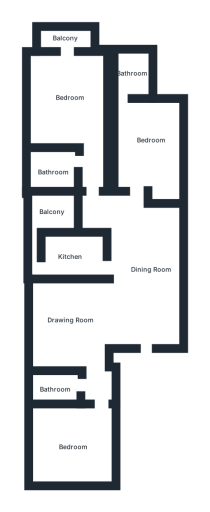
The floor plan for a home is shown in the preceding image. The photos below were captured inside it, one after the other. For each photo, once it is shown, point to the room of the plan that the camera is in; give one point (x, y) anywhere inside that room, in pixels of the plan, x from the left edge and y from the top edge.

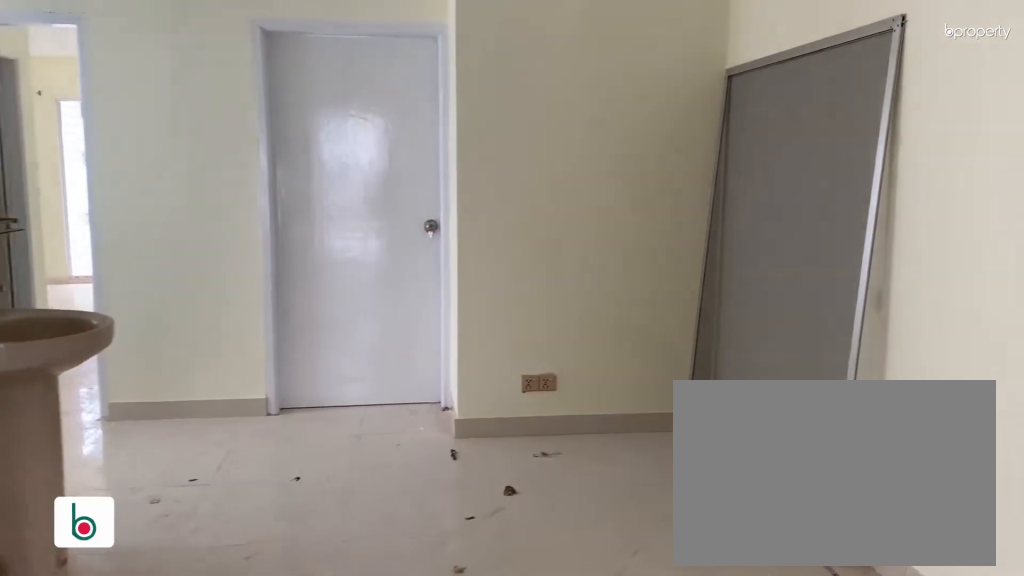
(143, 262)
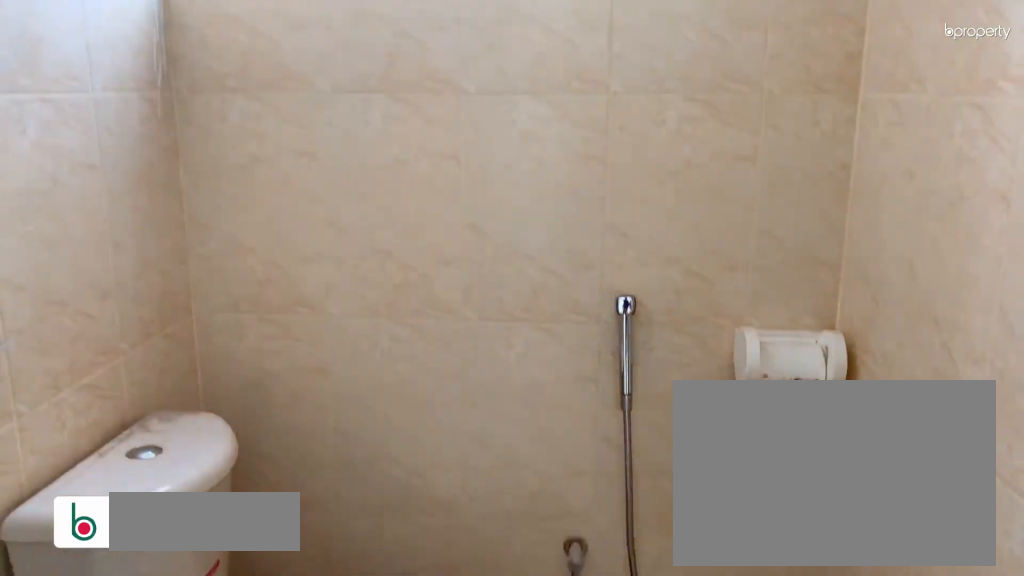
(58, 385)
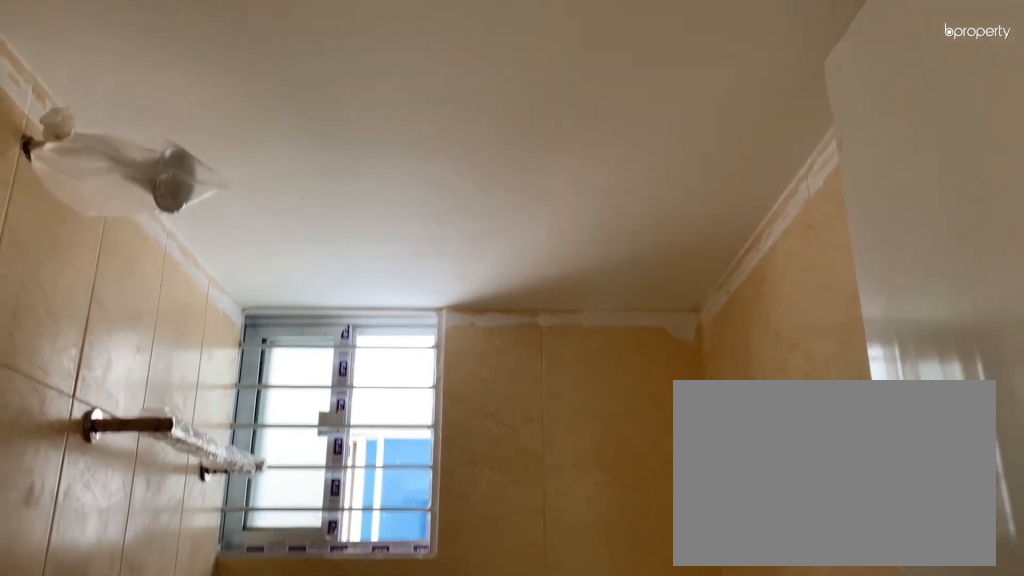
(58, 385)
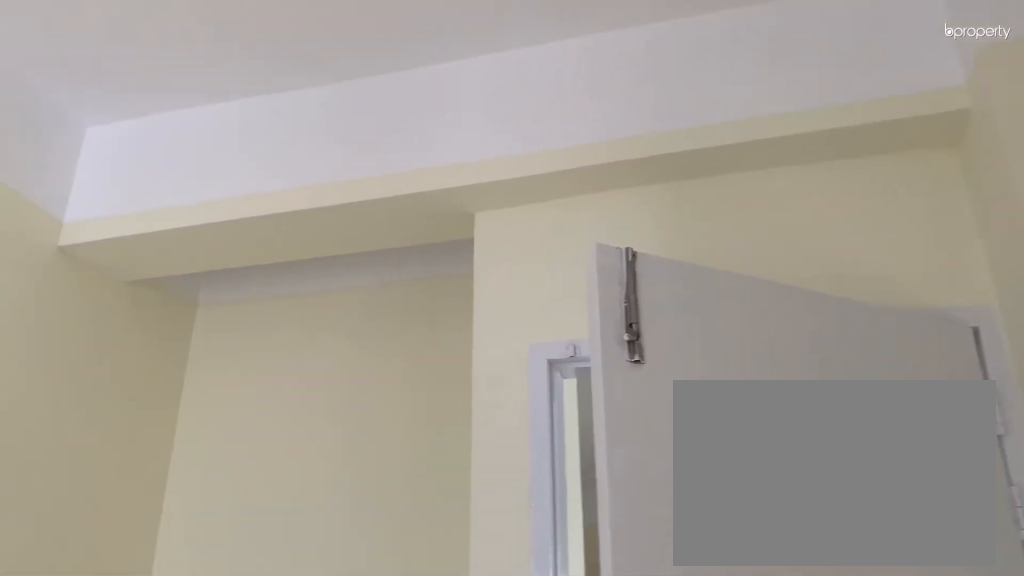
(143, 146)
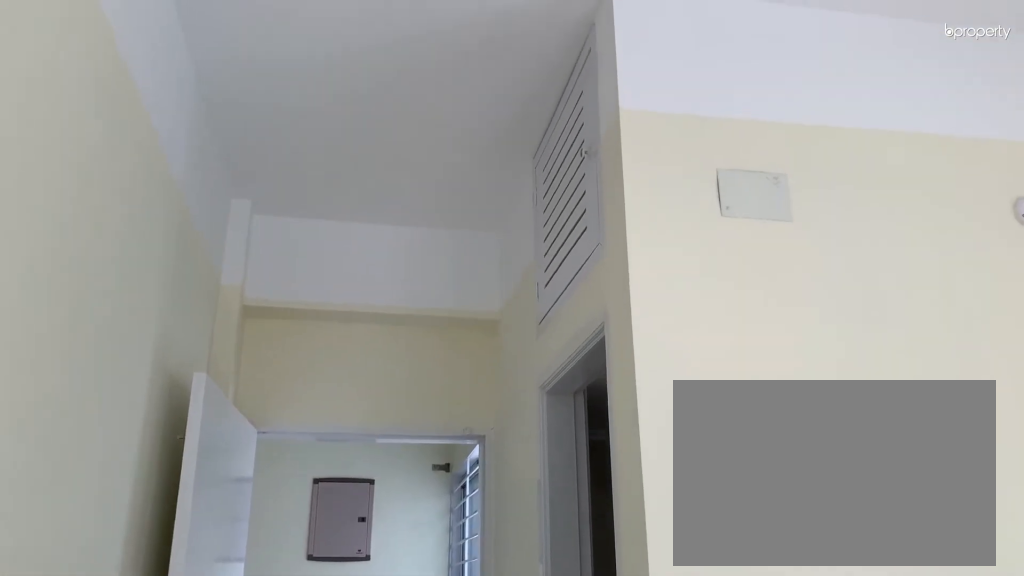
(64, 91)
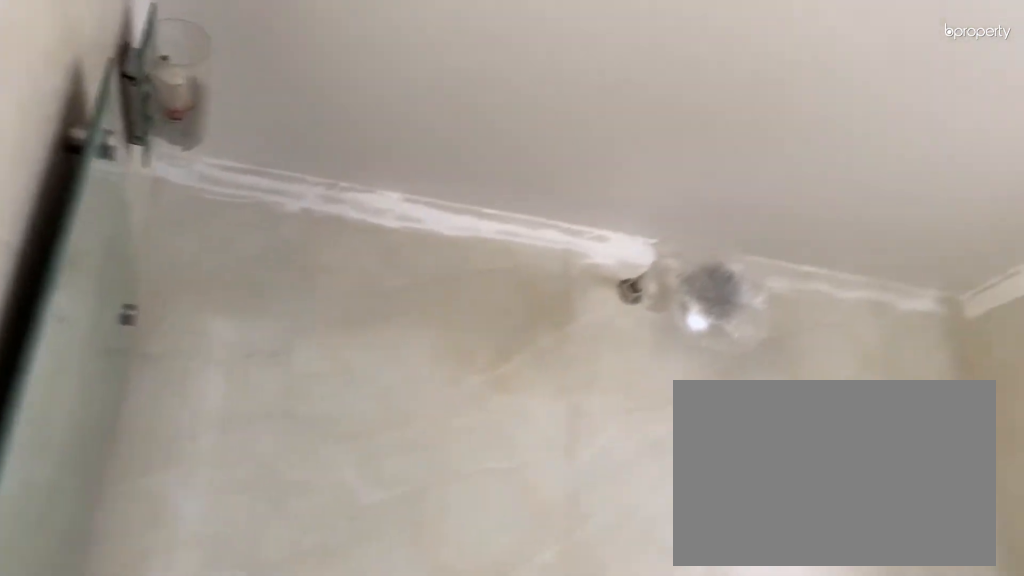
(53, 169)
